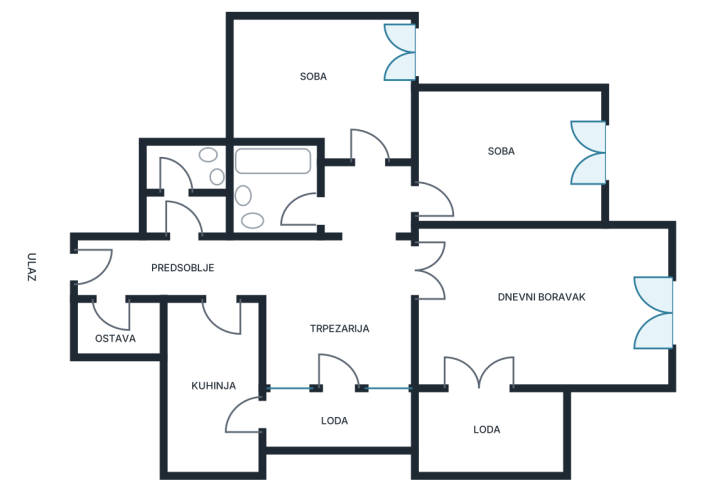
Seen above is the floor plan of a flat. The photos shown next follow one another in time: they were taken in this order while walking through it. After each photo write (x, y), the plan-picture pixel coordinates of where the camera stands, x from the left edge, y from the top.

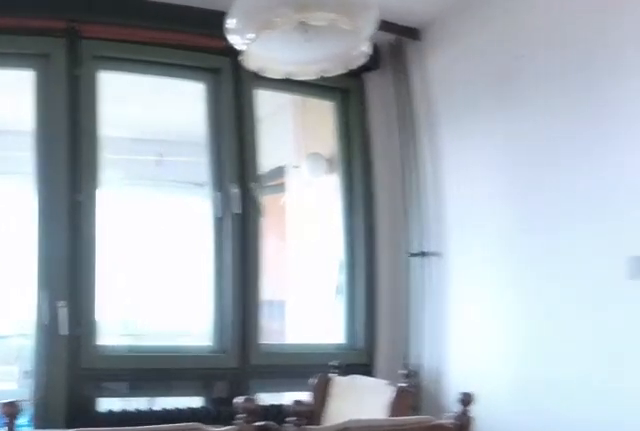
(374, 255)
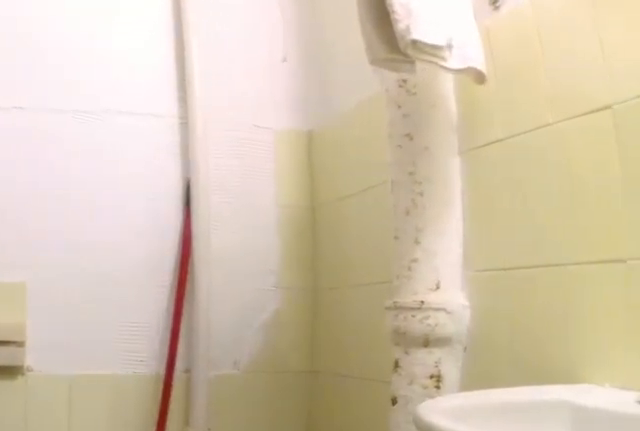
(184, 230)
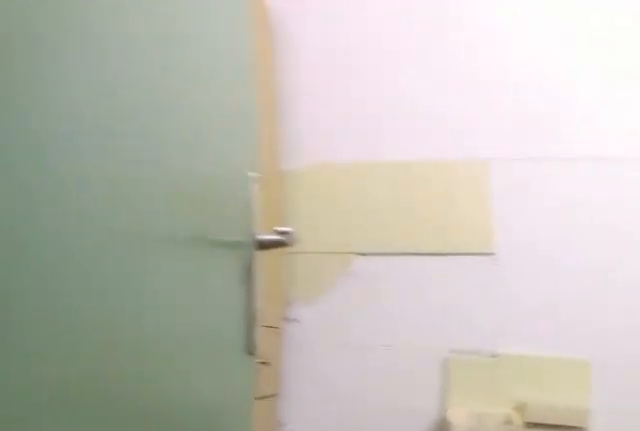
(199, 195)
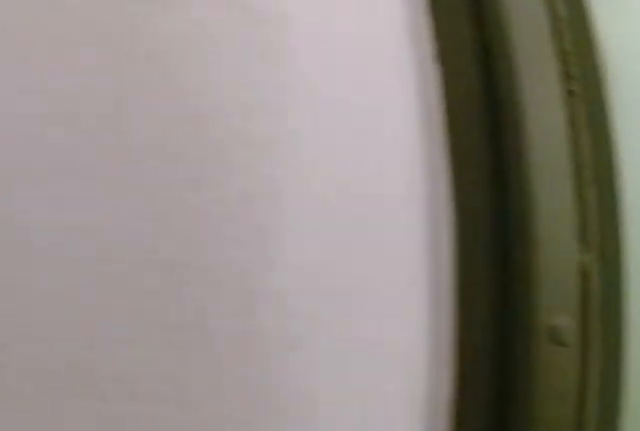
(201, 186)
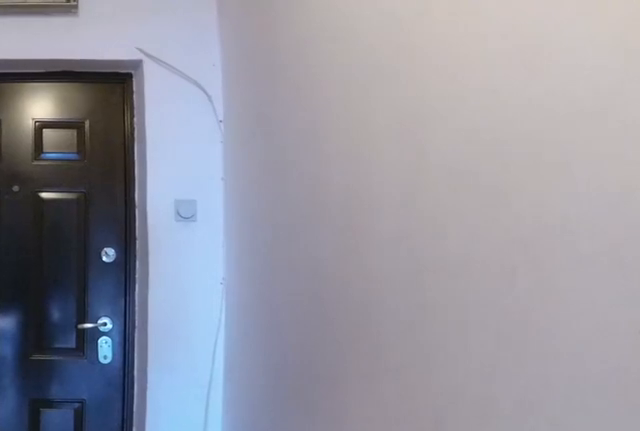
(201, 269)
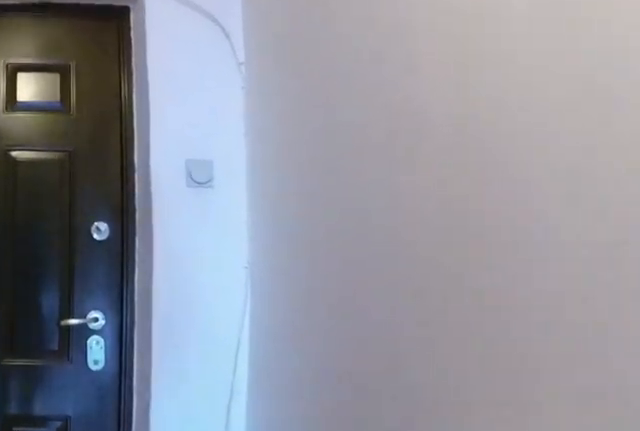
(141, 269)
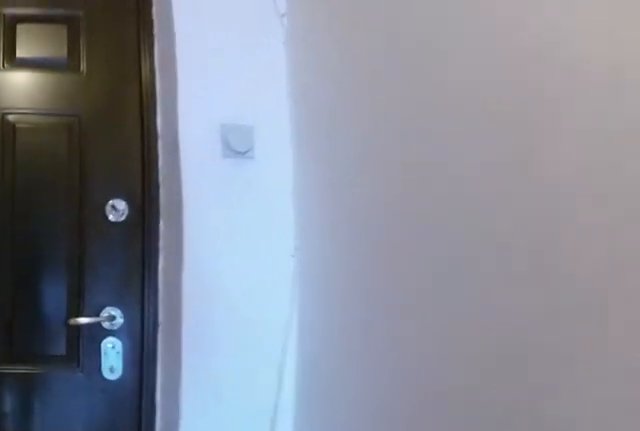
(138, 269)
